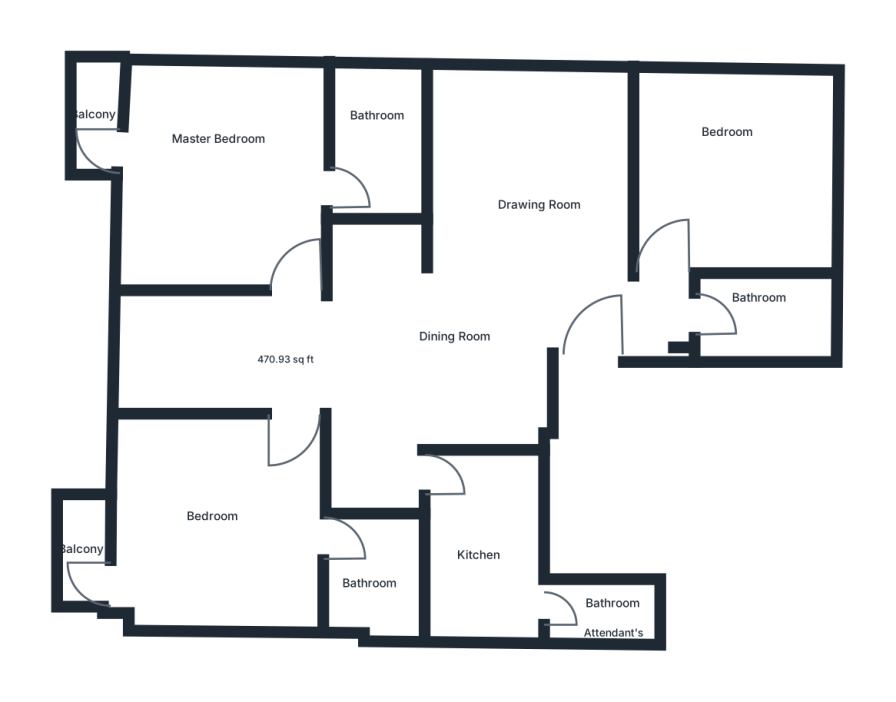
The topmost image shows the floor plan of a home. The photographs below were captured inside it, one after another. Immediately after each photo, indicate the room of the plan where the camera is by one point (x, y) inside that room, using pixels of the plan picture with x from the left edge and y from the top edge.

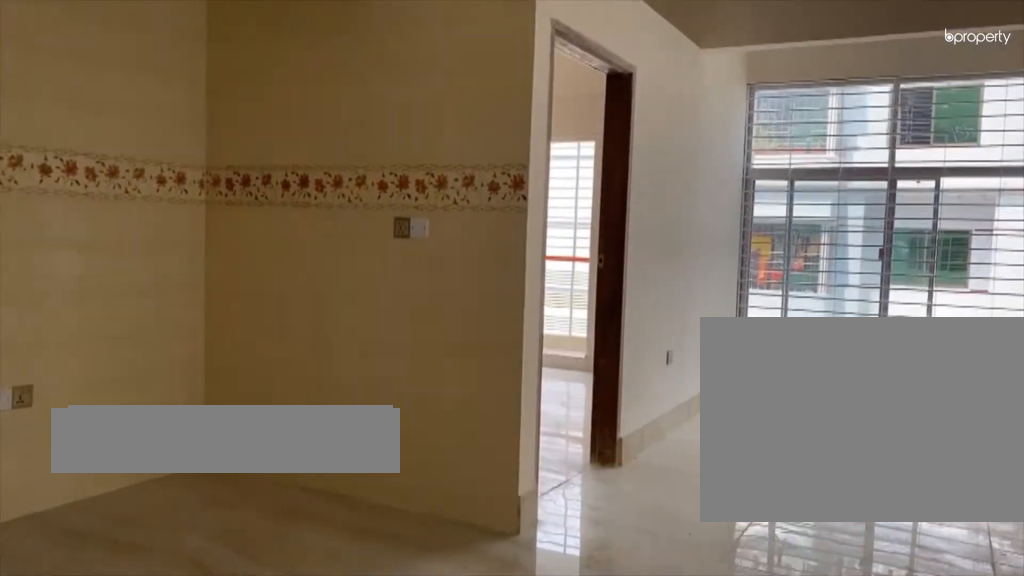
(505, 283)
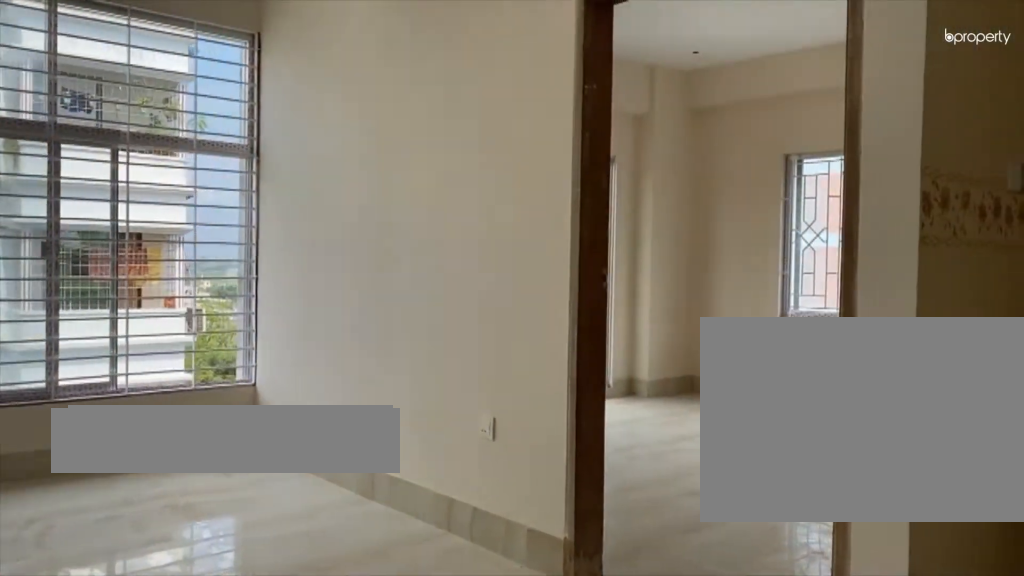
(505, 283)
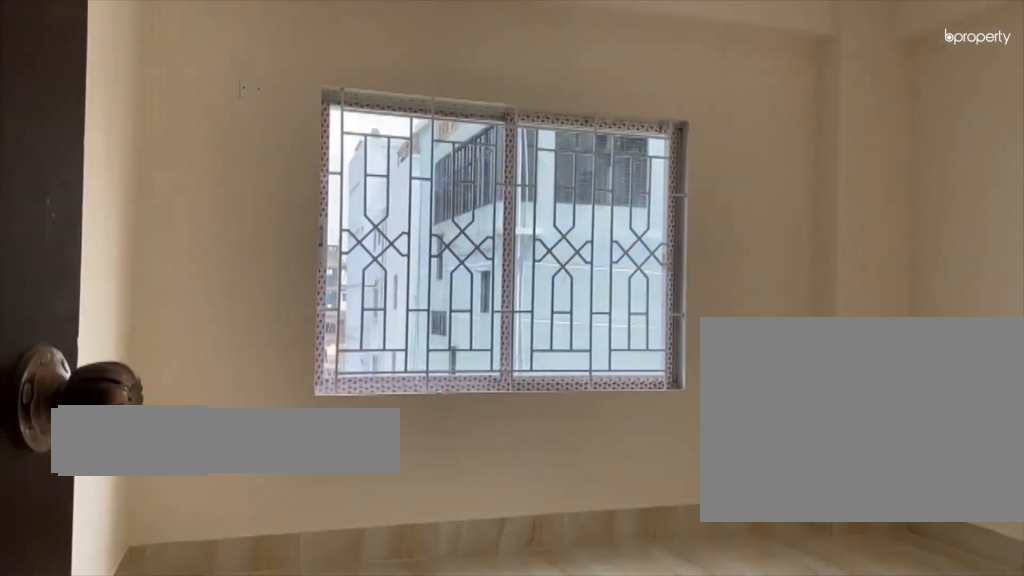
(747, 178)
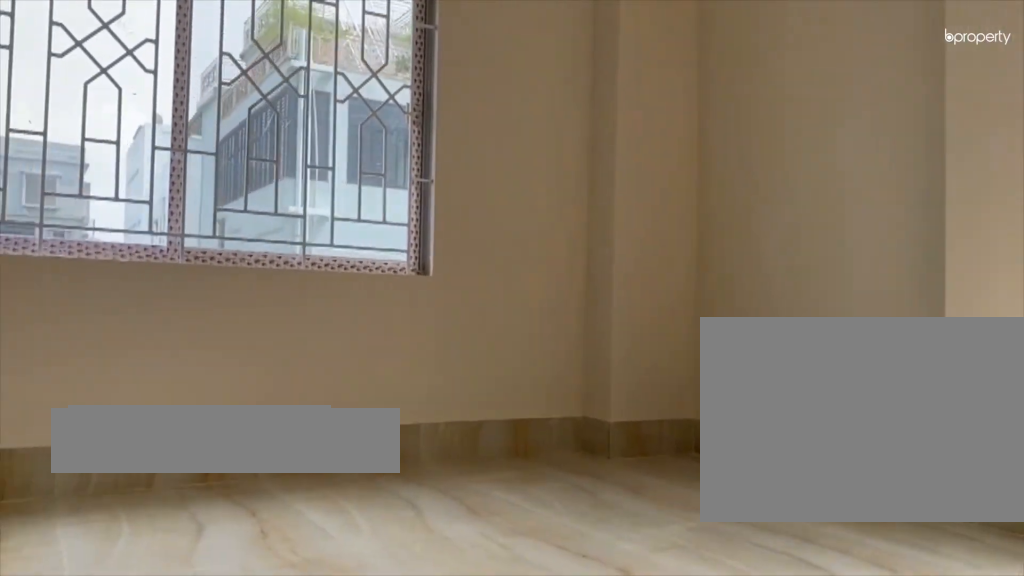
(747, 178)
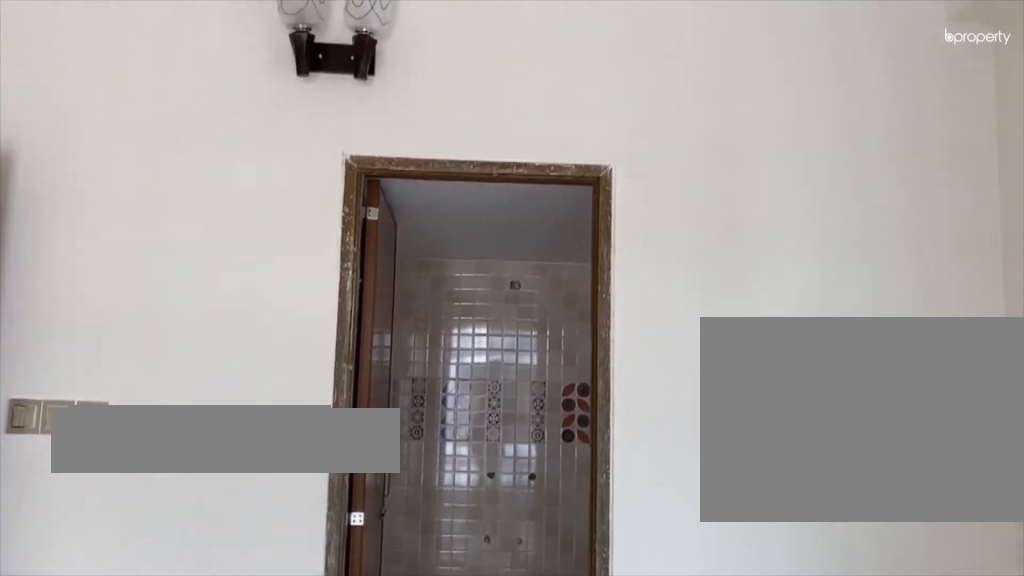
(223, 515)
